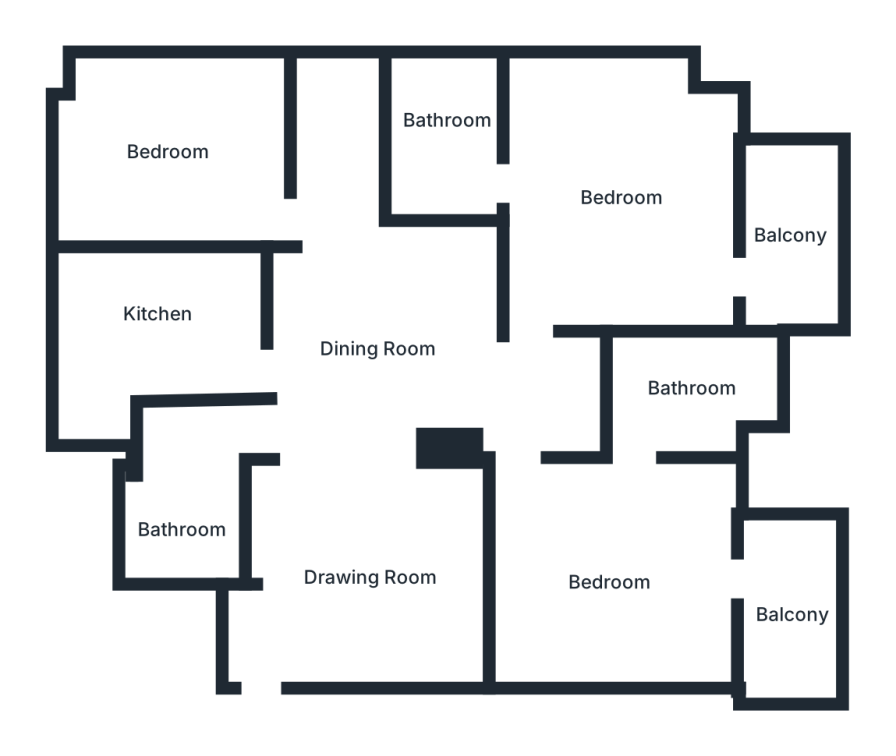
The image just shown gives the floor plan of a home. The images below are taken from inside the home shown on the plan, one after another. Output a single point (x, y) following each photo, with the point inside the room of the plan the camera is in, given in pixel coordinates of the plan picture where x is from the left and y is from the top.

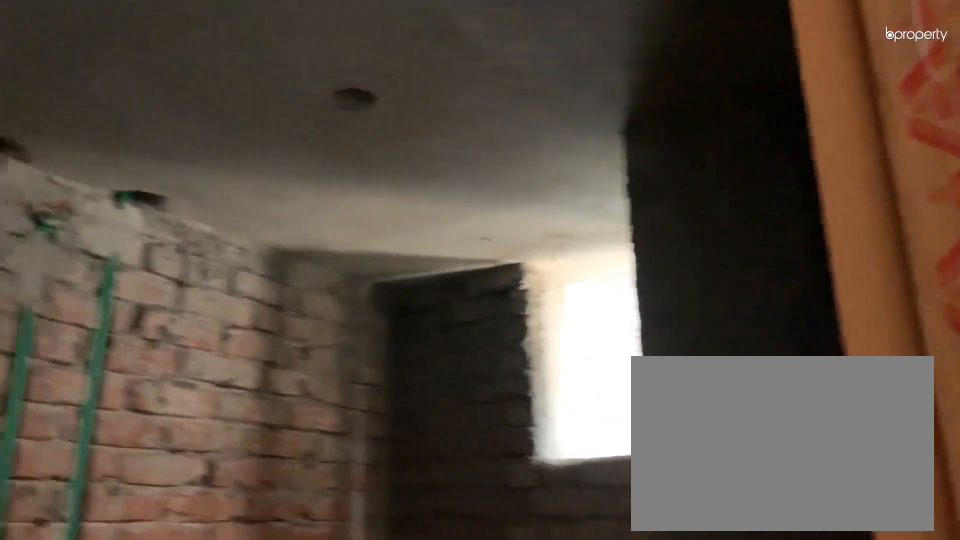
(443, 143)
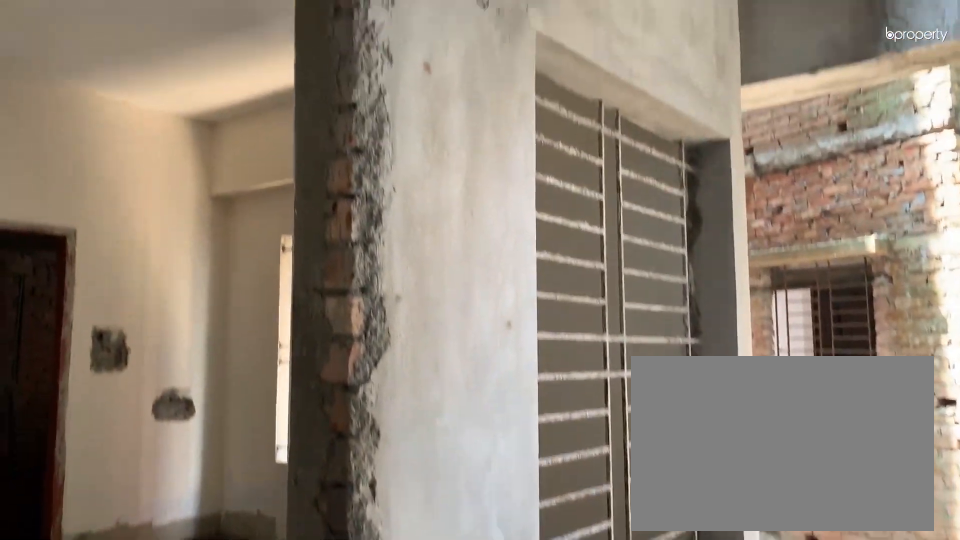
(796, 223)
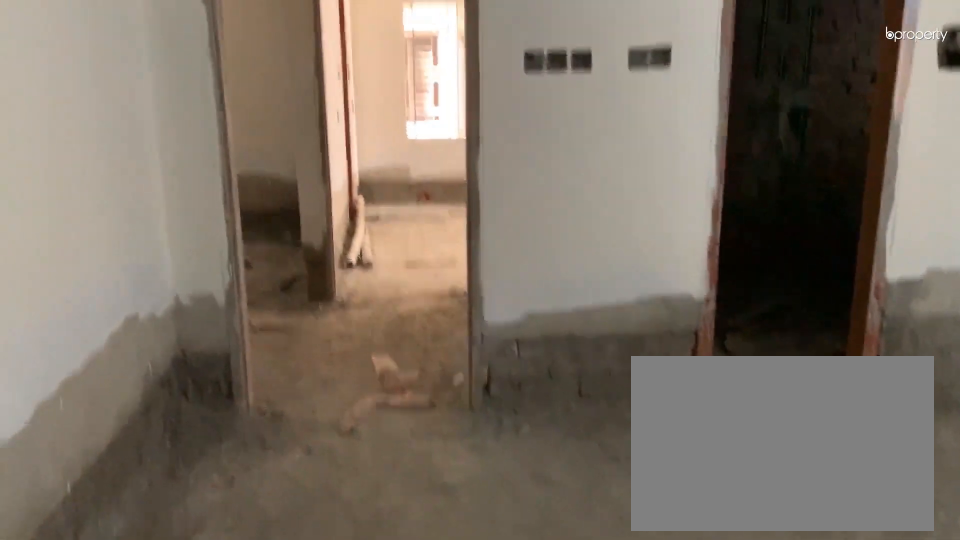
(624, 573)
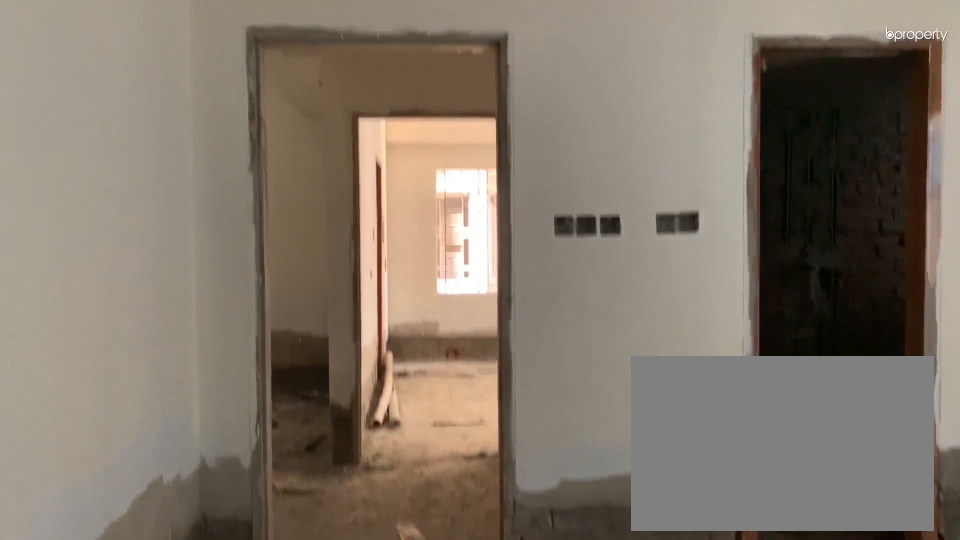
(624, 573)
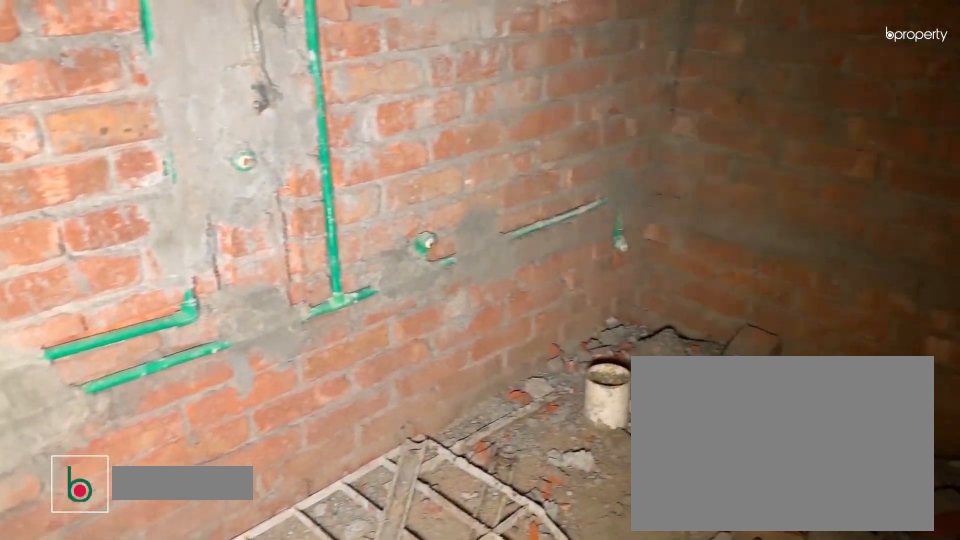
(678, 395)
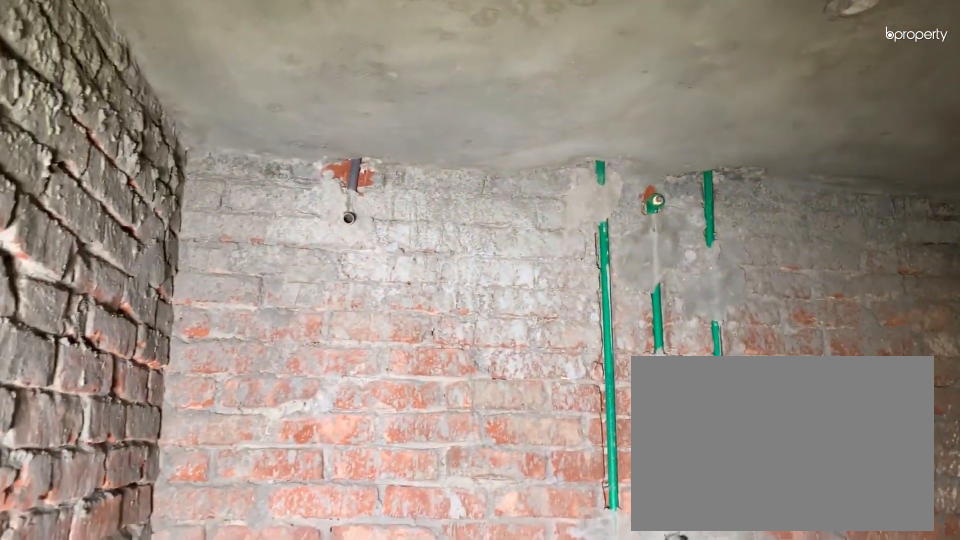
(678, 395)
